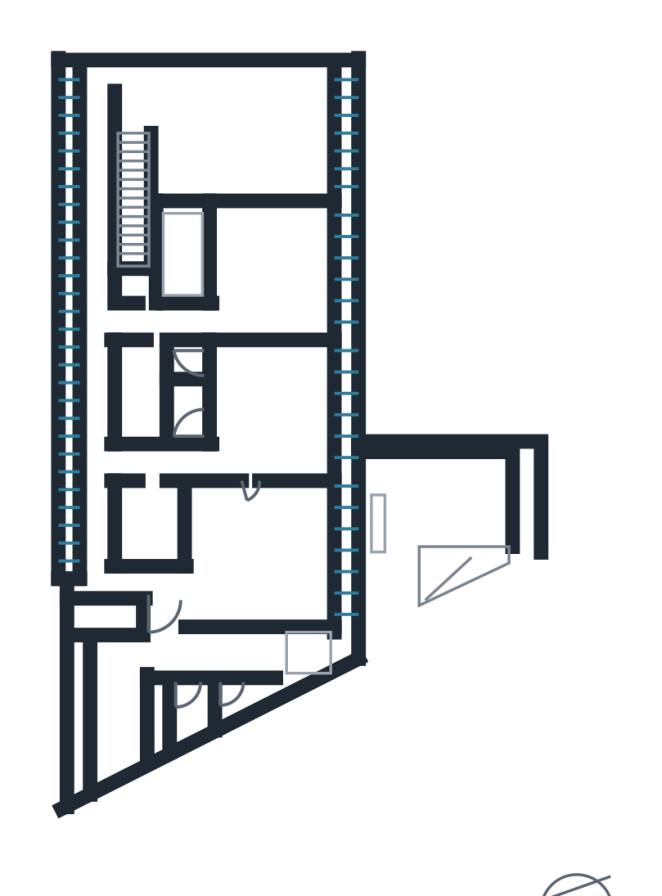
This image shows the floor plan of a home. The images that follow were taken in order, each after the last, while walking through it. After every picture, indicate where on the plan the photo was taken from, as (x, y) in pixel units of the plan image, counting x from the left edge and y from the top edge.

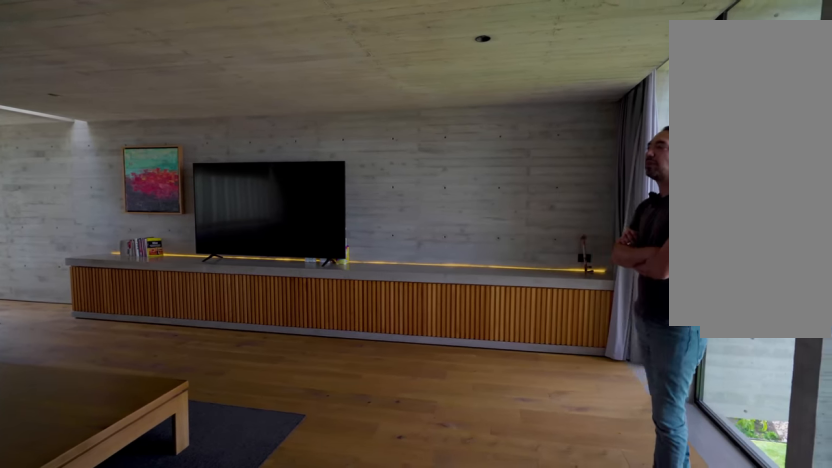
(311, 162)
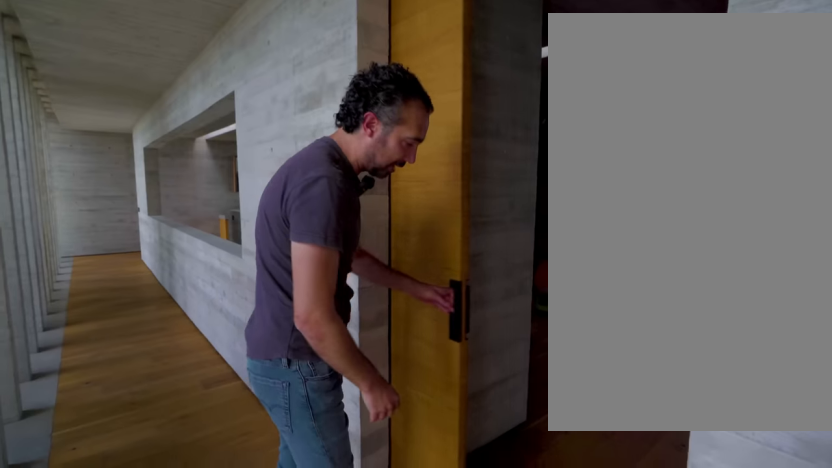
(90, 309)
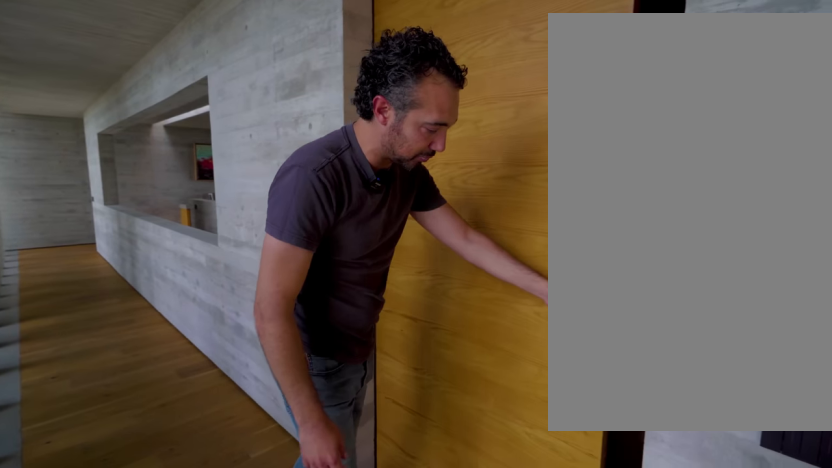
(89, 312)
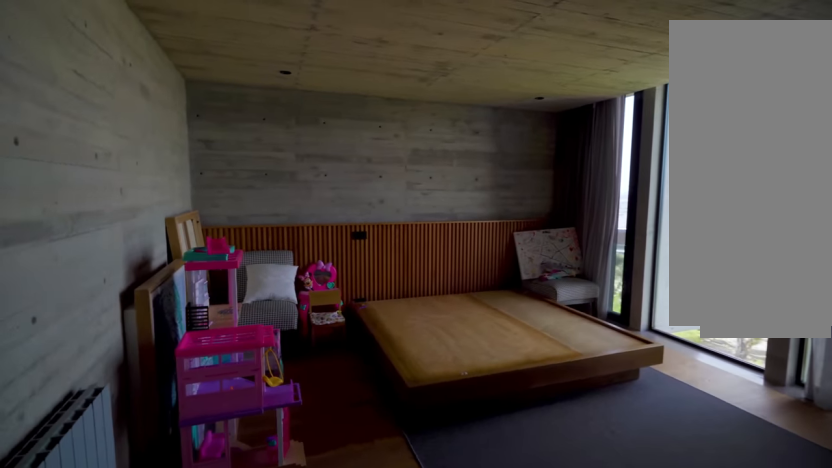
(217, 319)
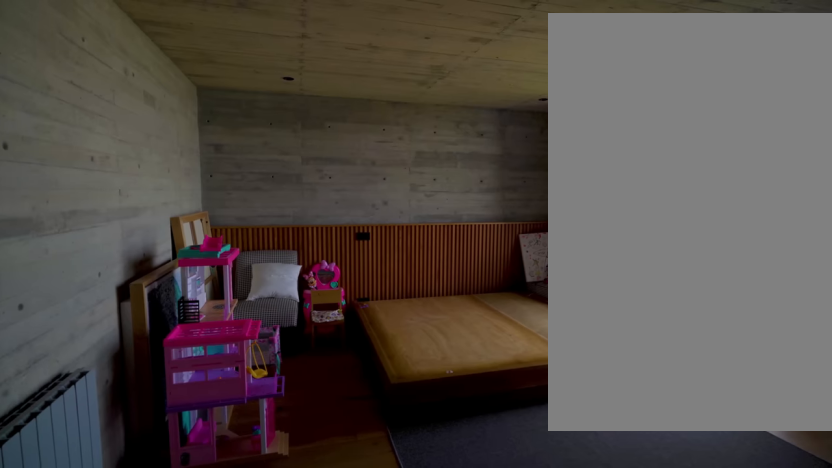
(231, 316)
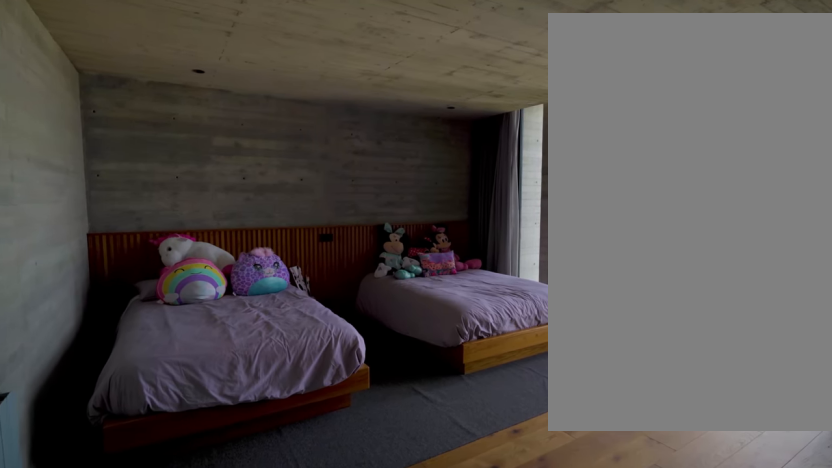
(230, 462)
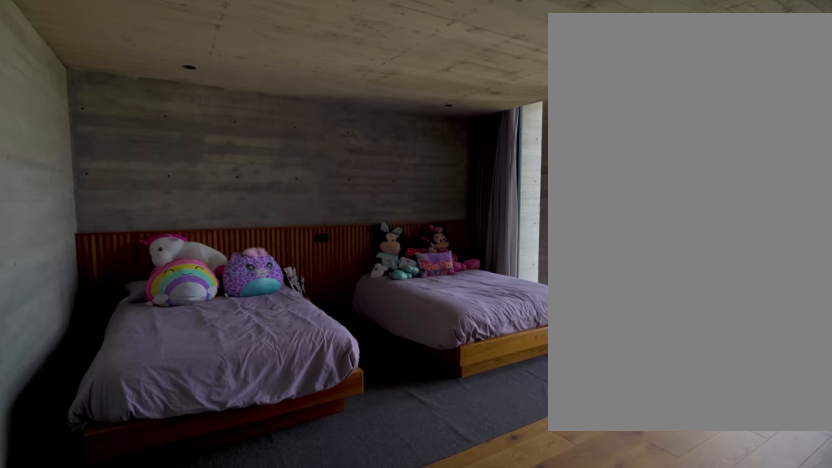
(230, 462)
